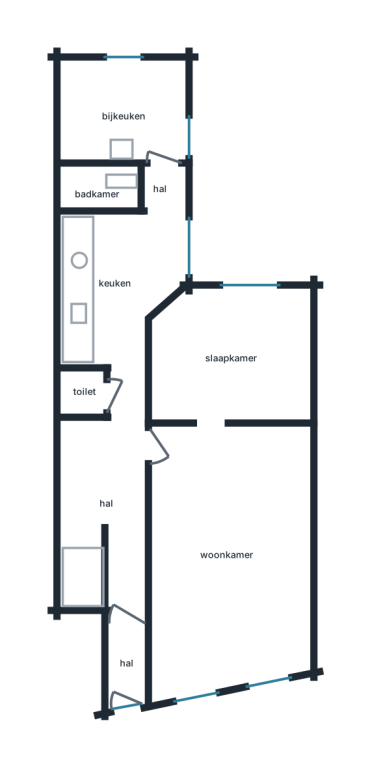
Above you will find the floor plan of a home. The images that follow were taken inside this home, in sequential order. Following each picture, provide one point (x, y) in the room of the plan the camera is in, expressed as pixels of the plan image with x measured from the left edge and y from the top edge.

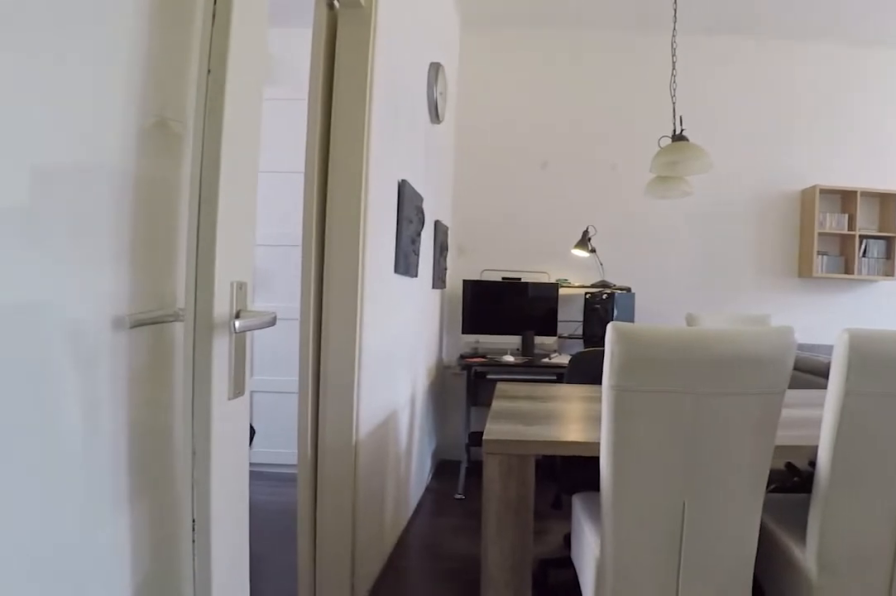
(307, 547)
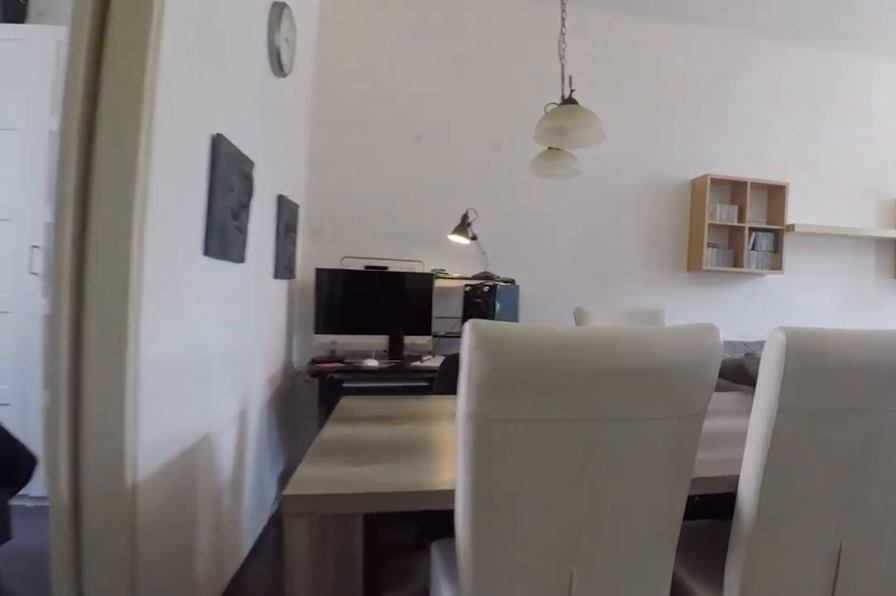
(307, 547)
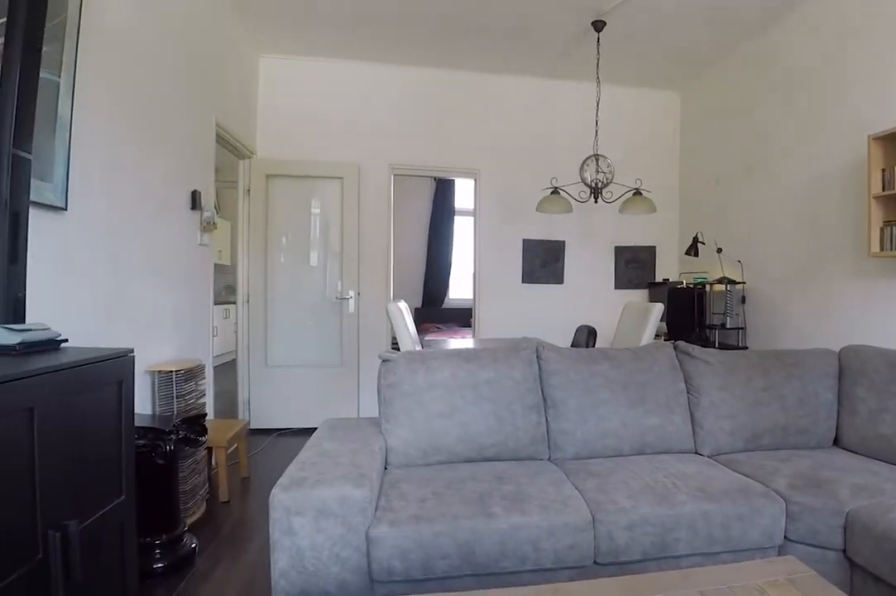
(307, 547)
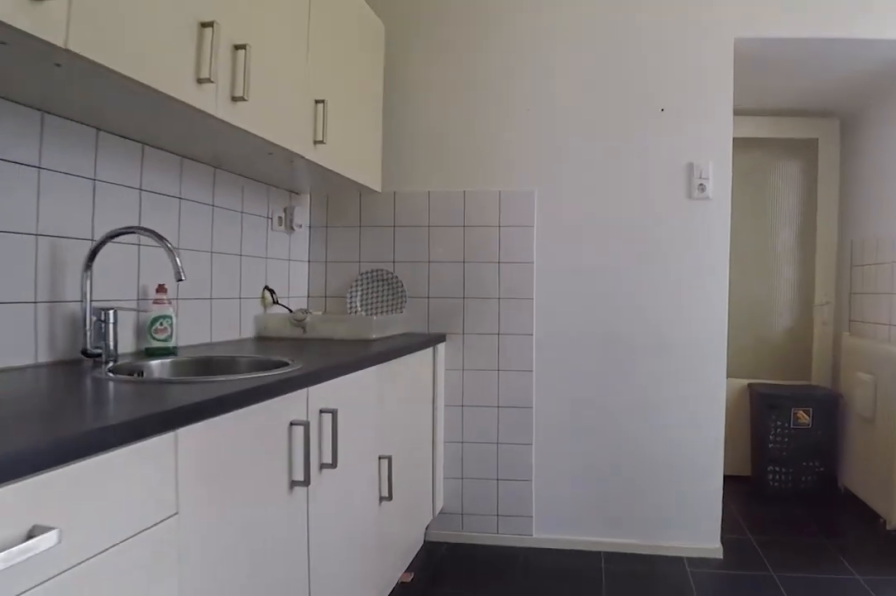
(117, 282)
